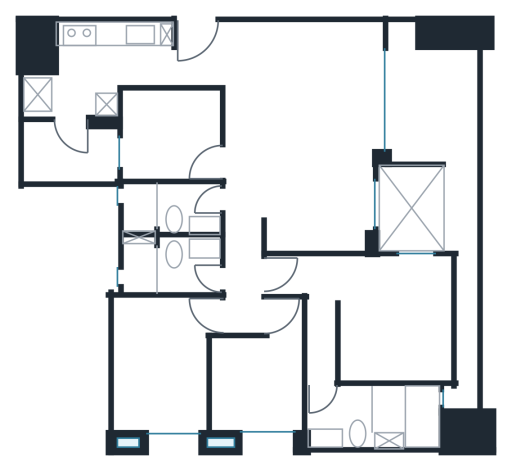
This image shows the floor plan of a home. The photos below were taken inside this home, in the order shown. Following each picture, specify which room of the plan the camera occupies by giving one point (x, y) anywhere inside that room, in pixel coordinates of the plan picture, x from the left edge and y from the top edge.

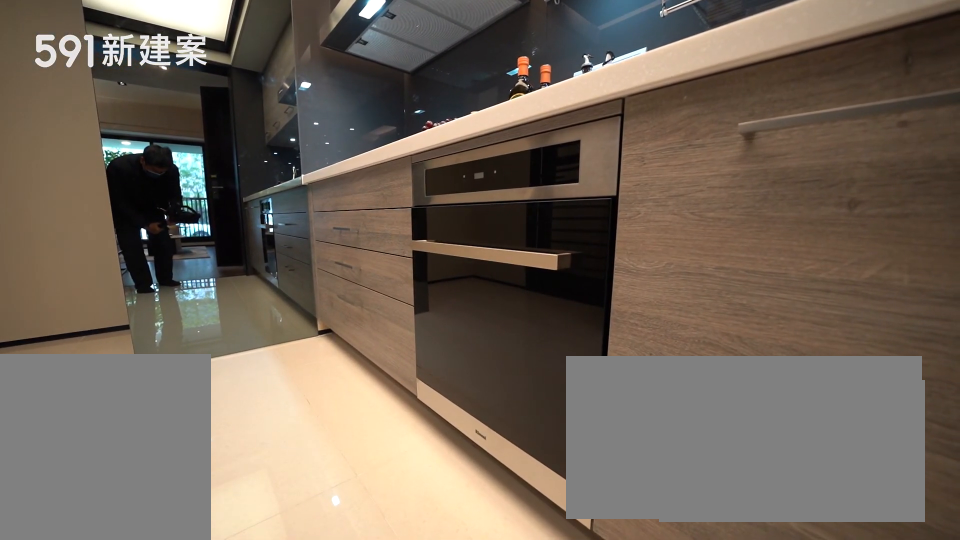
(110, 54)
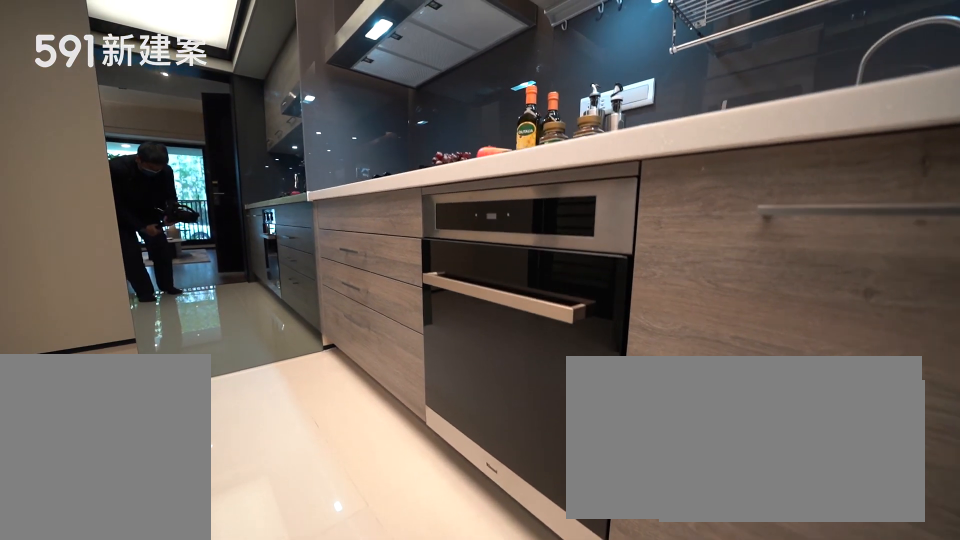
(110, 54)
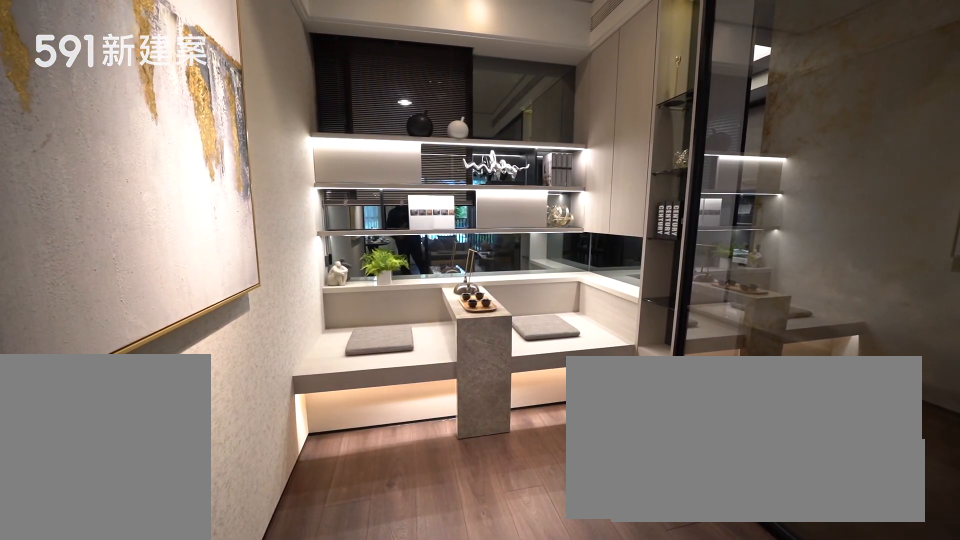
(169, 131)
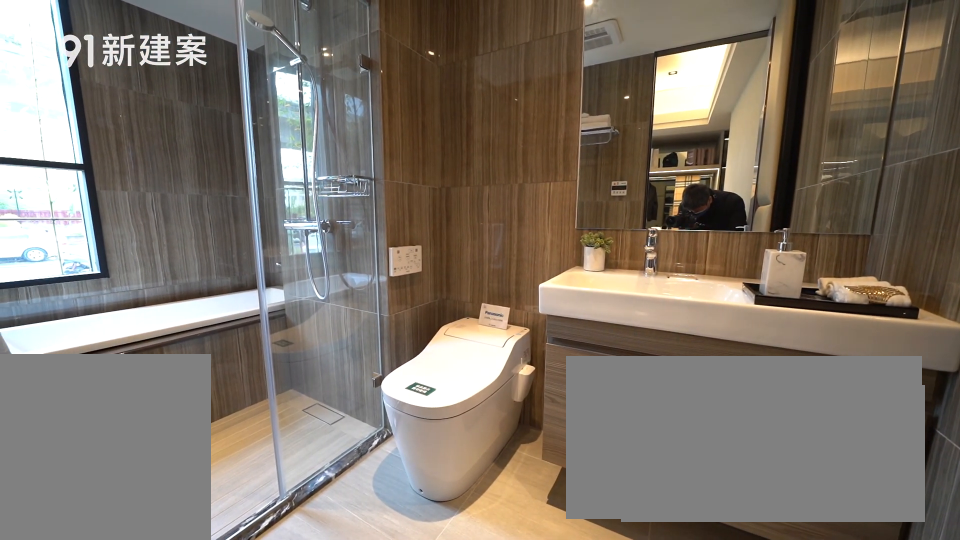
(381, 416)
